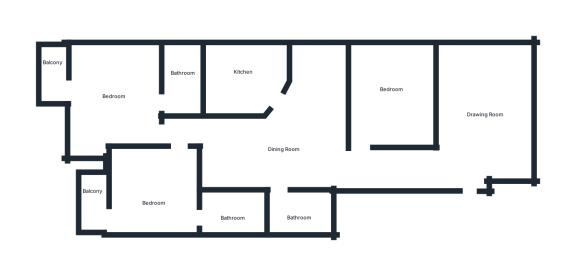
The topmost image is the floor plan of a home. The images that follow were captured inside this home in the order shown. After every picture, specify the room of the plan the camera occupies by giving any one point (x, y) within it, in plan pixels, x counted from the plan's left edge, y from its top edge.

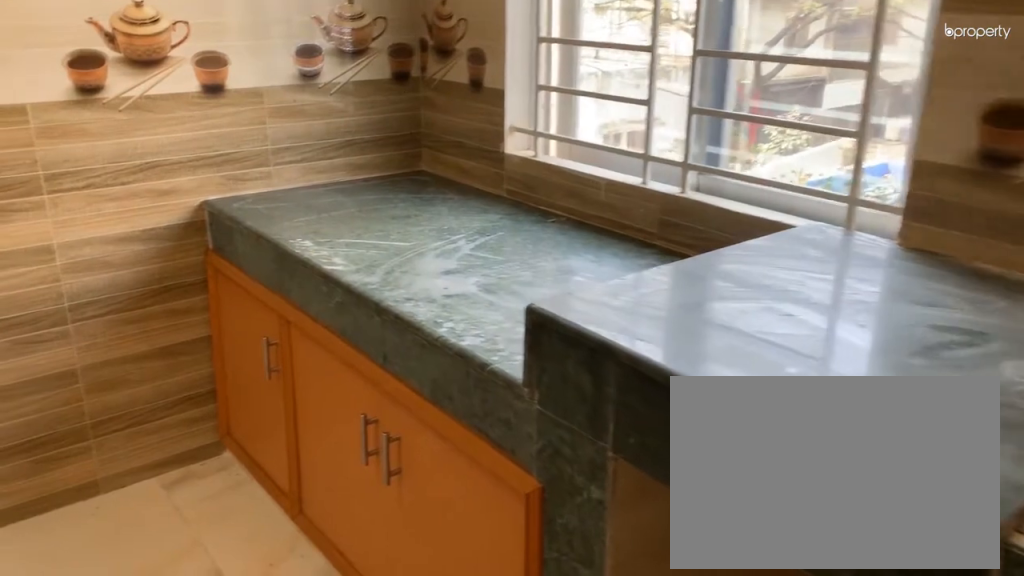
(245, 76)
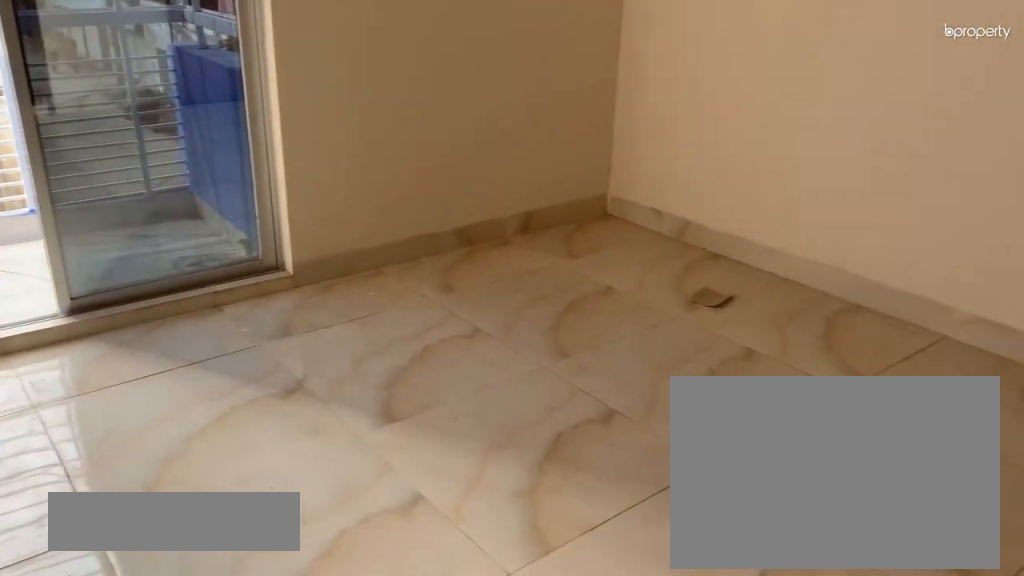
(157, 192)
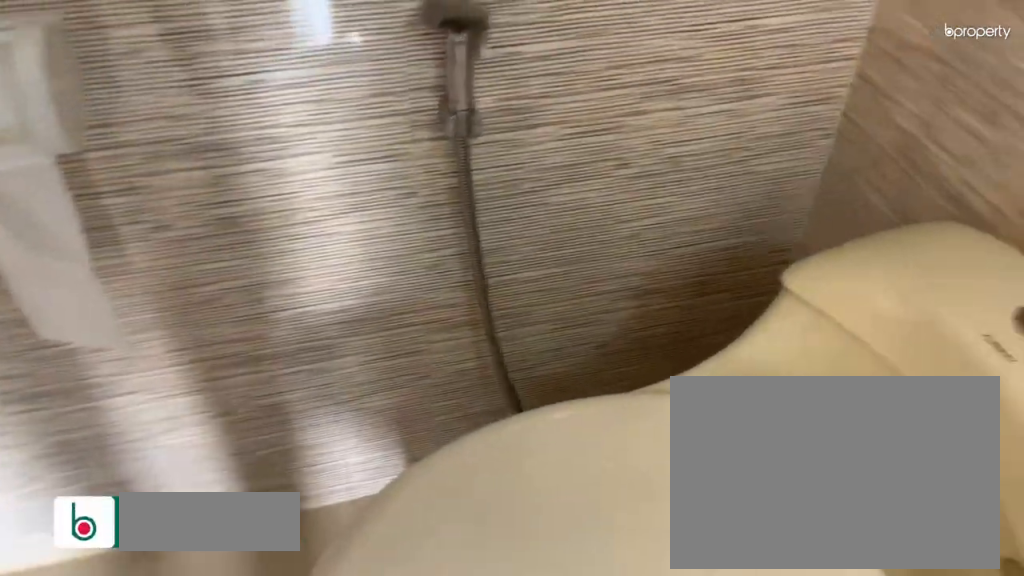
(232, 214)
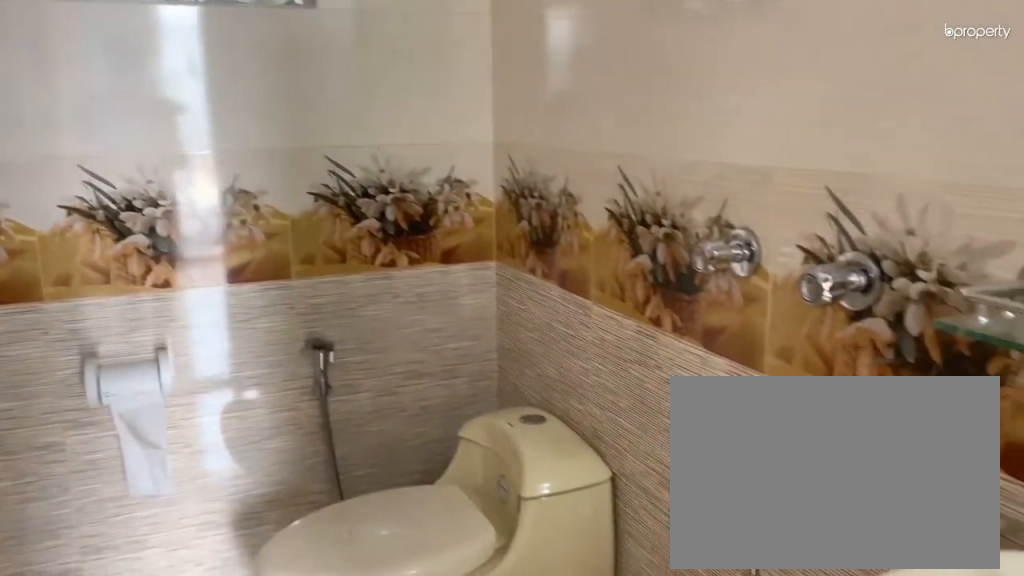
(232, 214)
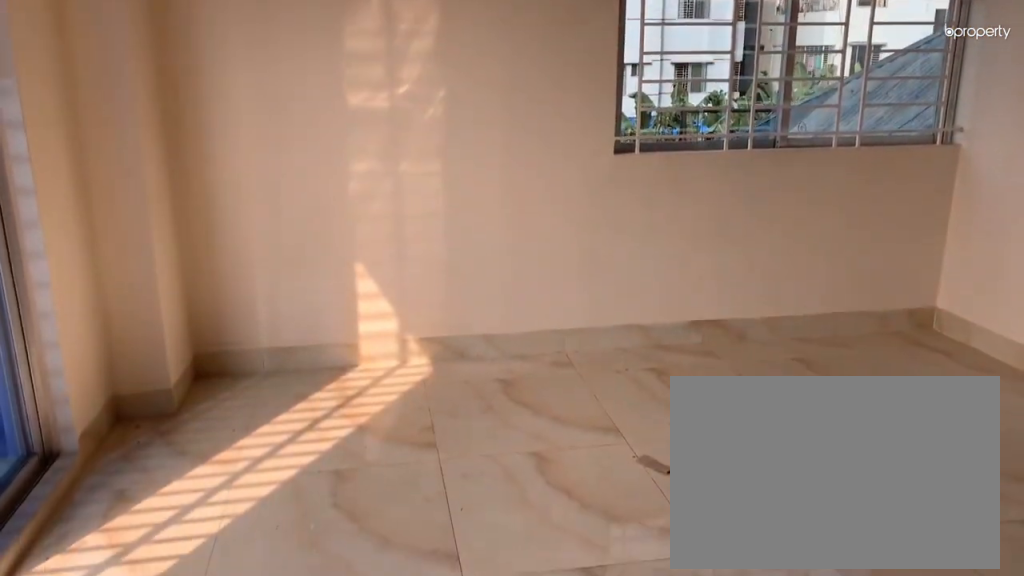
(126, 93)
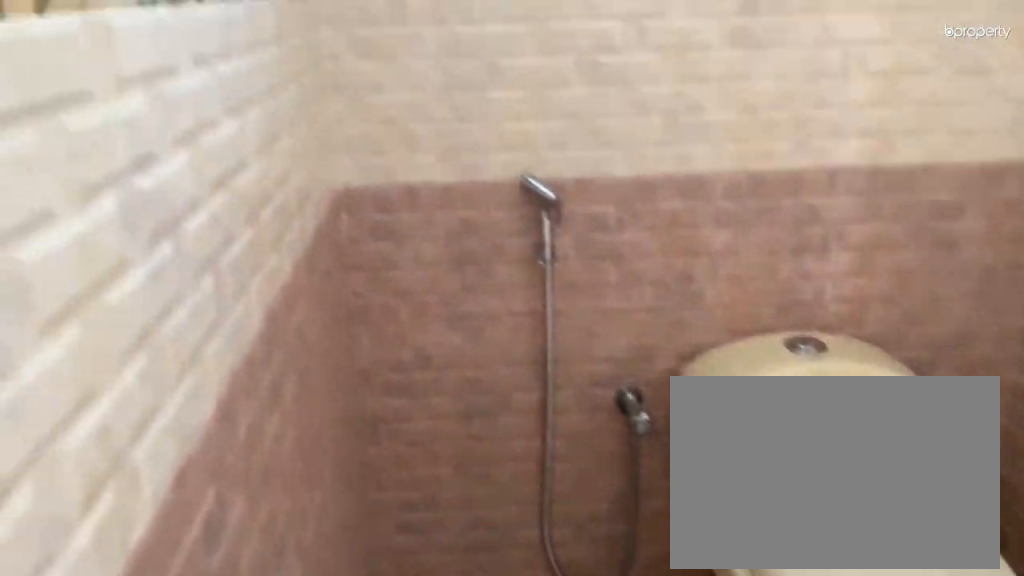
(184, 87)
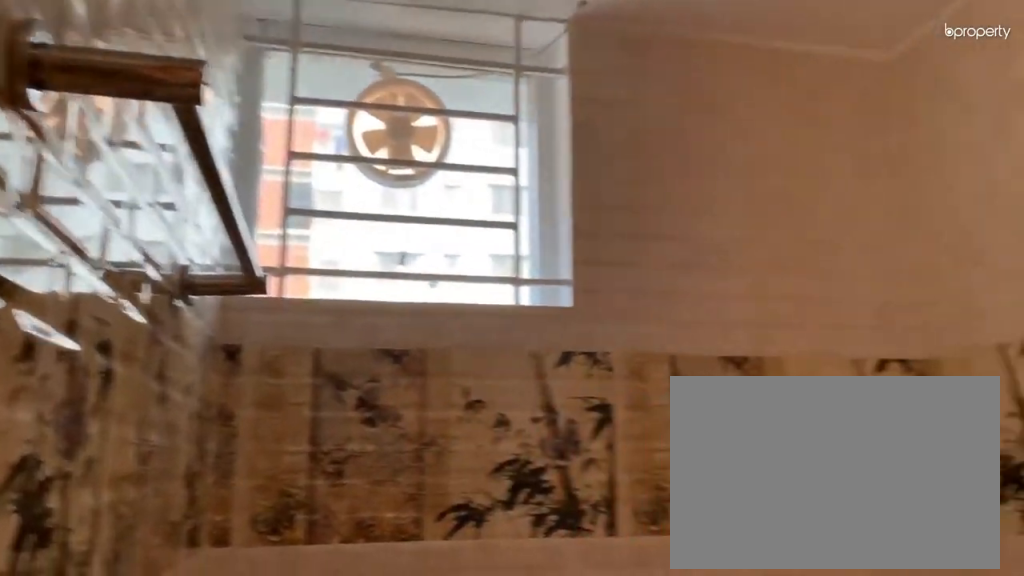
(184, 87)
